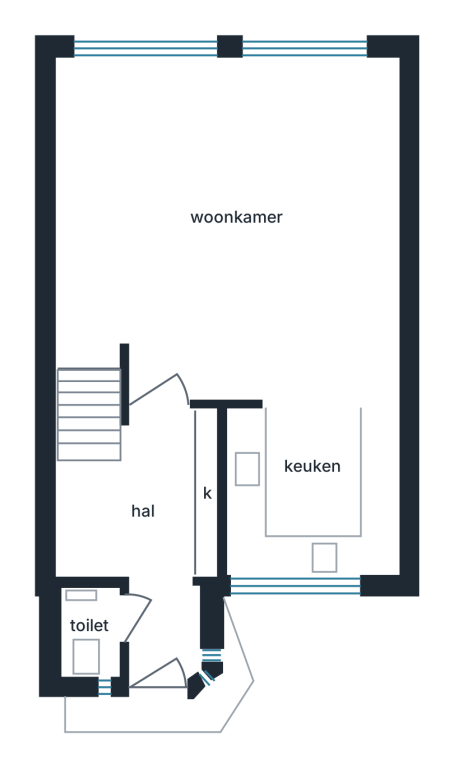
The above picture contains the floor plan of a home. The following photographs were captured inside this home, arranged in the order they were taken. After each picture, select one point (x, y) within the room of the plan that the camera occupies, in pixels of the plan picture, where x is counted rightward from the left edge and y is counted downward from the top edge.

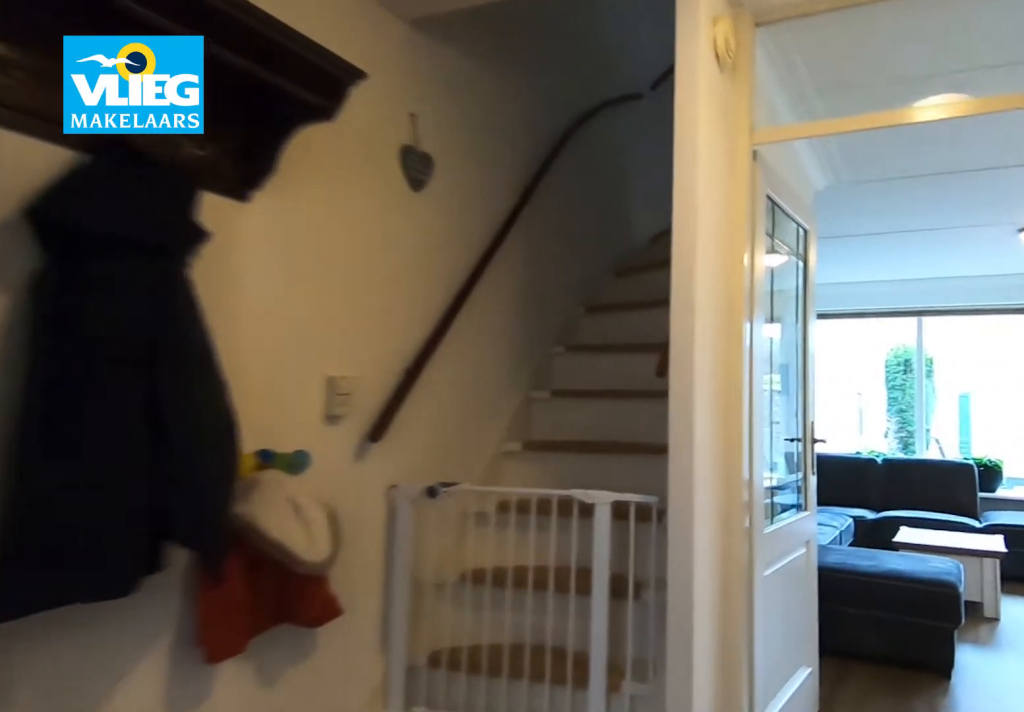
(139, 537)
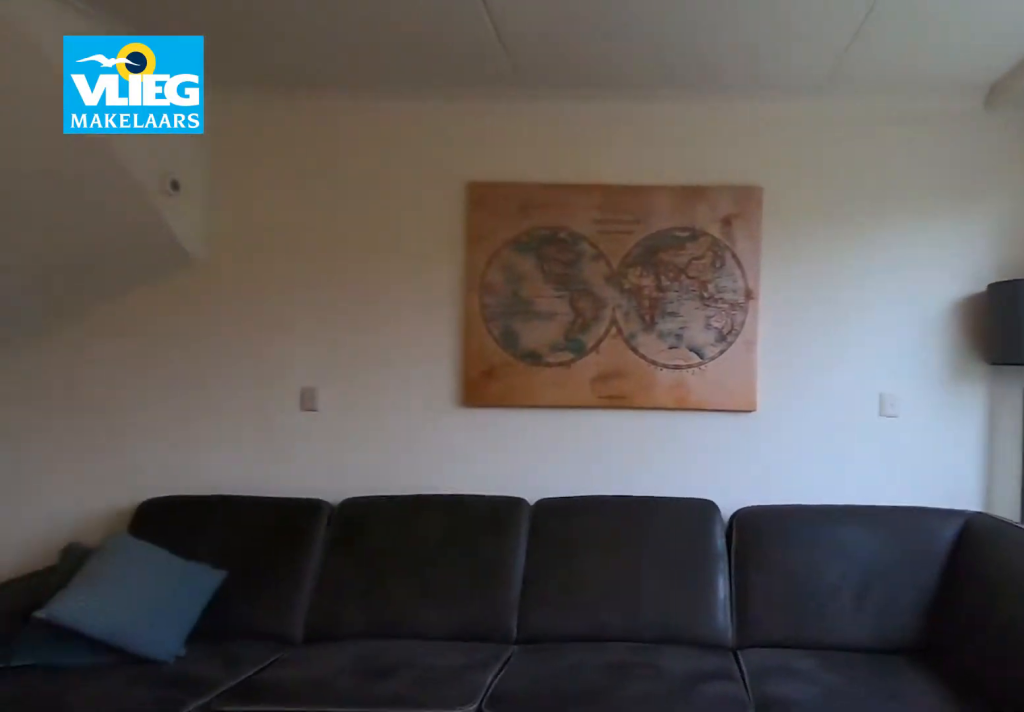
(222, 155)
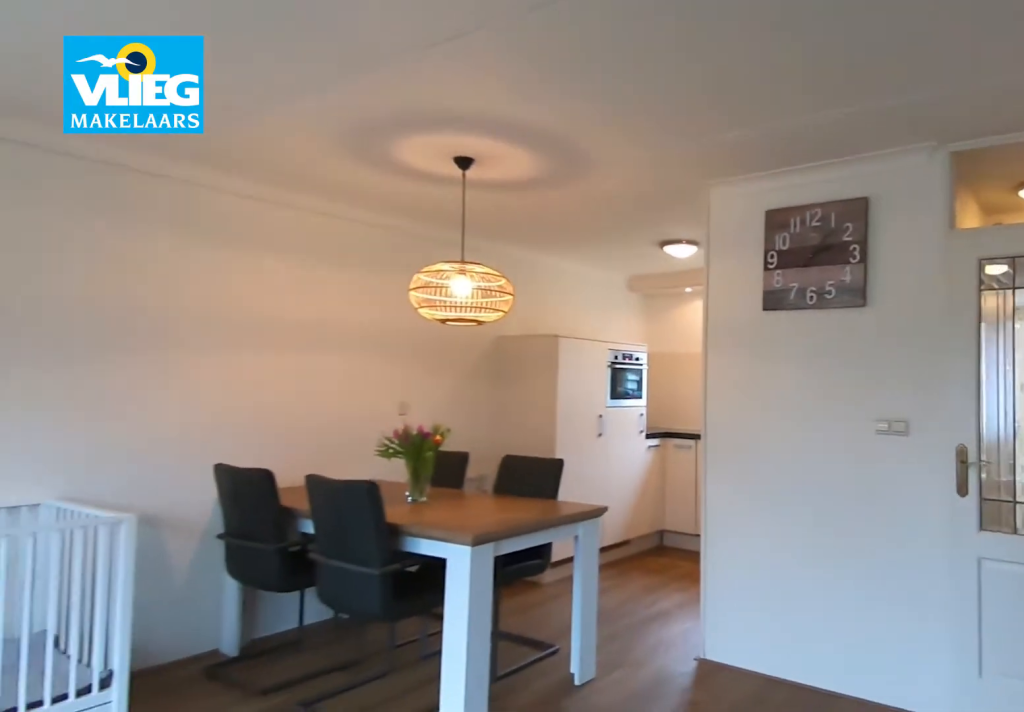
(222, 155)
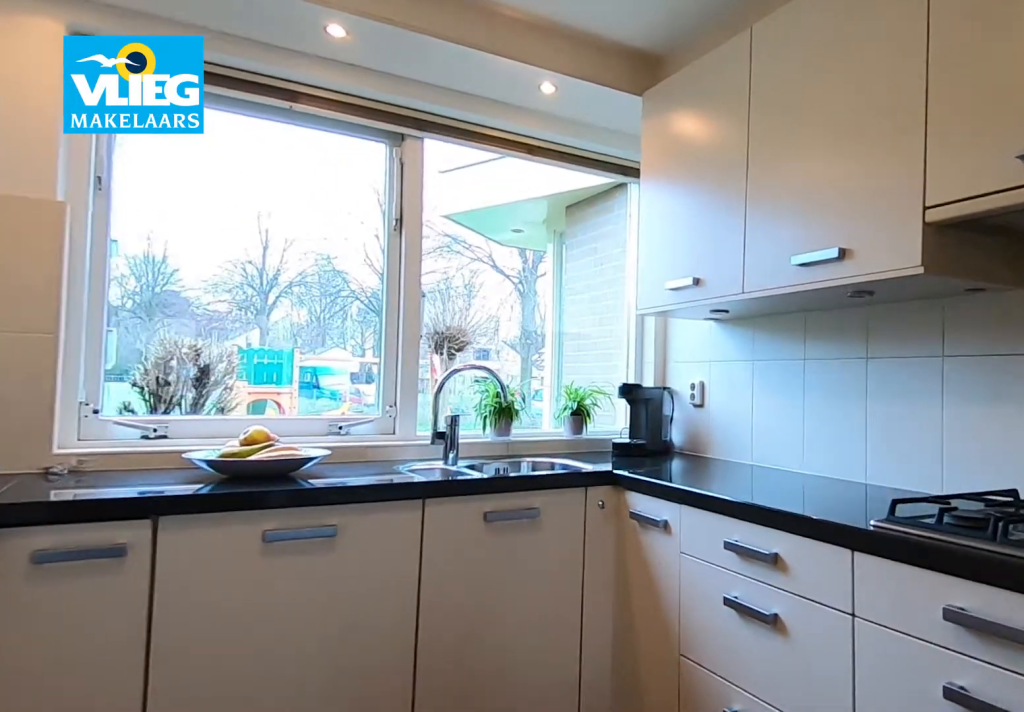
(314, 490)
